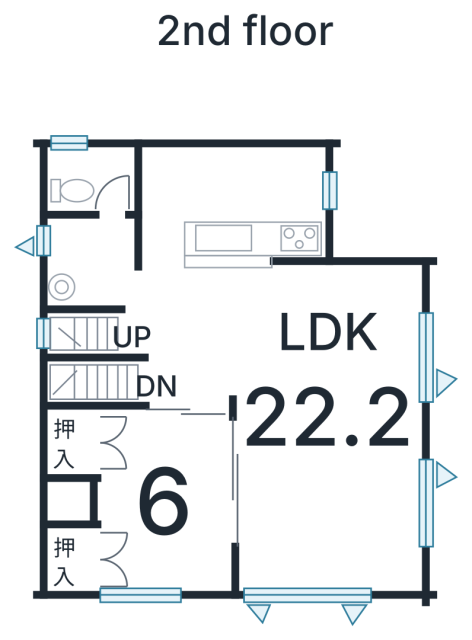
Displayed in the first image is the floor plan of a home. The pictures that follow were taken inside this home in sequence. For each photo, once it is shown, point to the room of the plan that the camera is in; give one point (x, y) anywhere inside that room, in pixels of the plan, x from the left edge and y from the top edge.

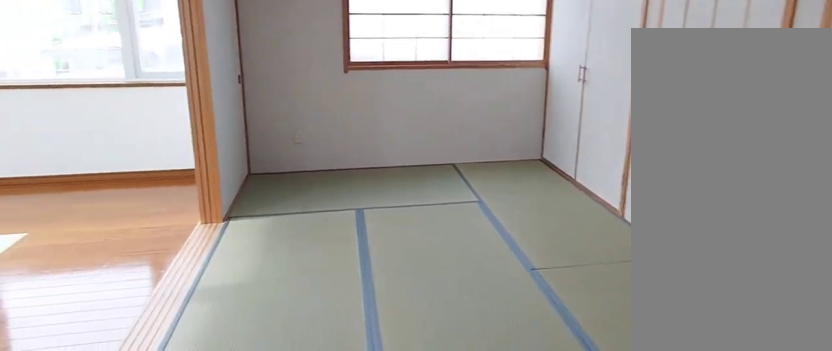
(163, 496)
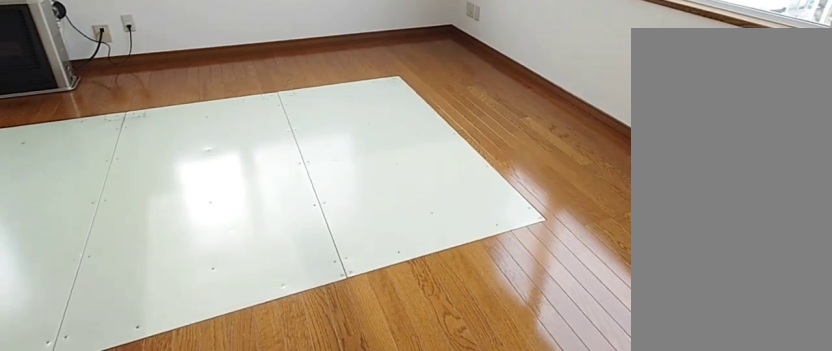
(326, 413)
